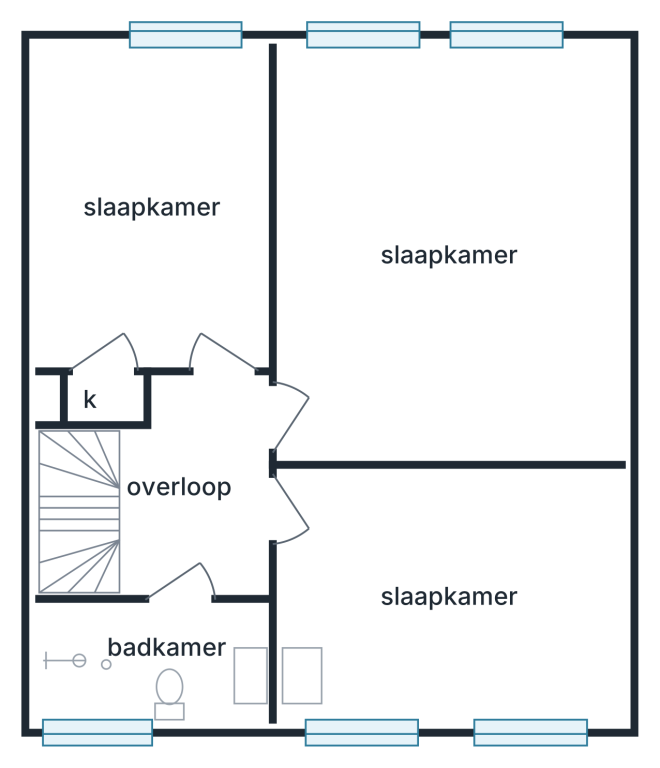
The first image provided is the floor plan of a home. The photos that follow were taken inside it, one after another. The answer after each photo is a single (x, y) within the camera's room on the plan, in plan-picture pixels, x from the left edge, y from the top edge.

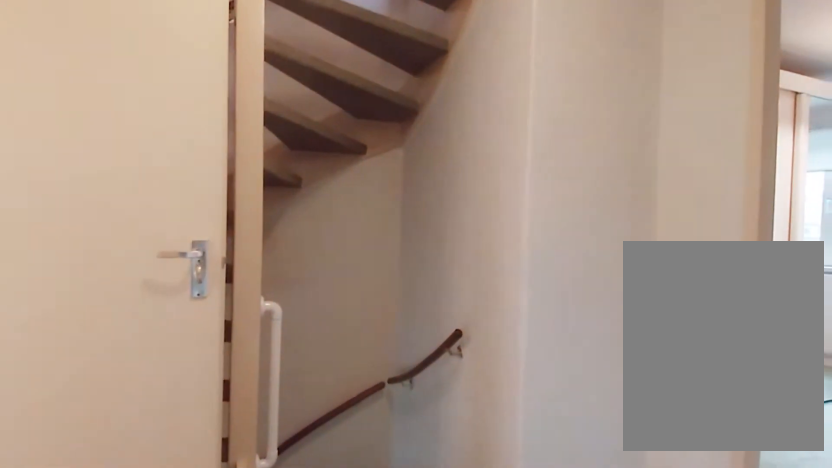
(197, 489)
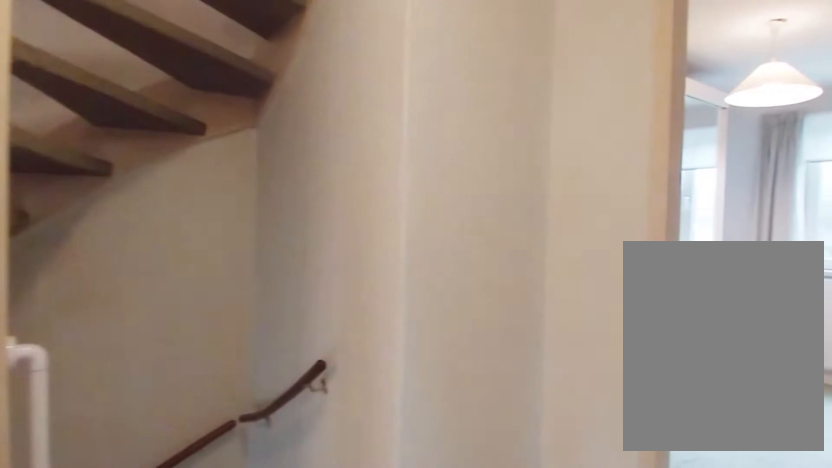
(197, 489)
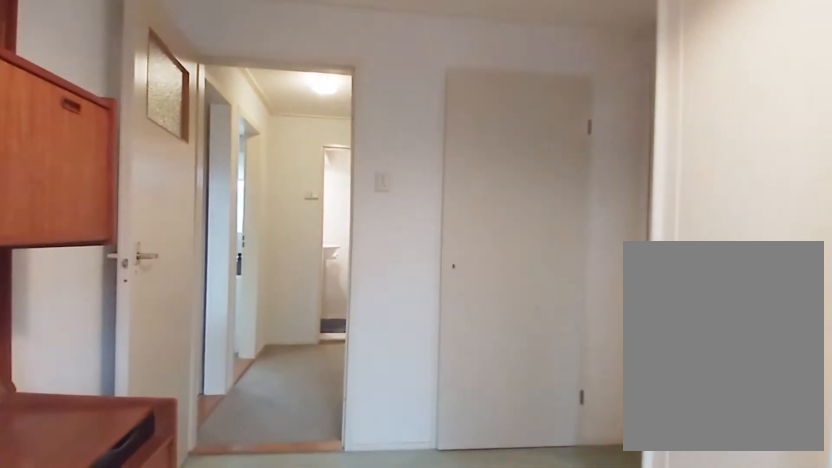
(155, 201)
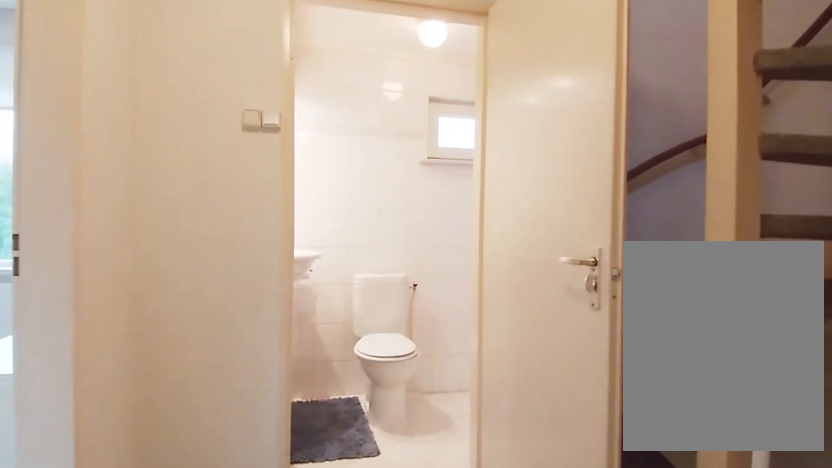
(197, 489)
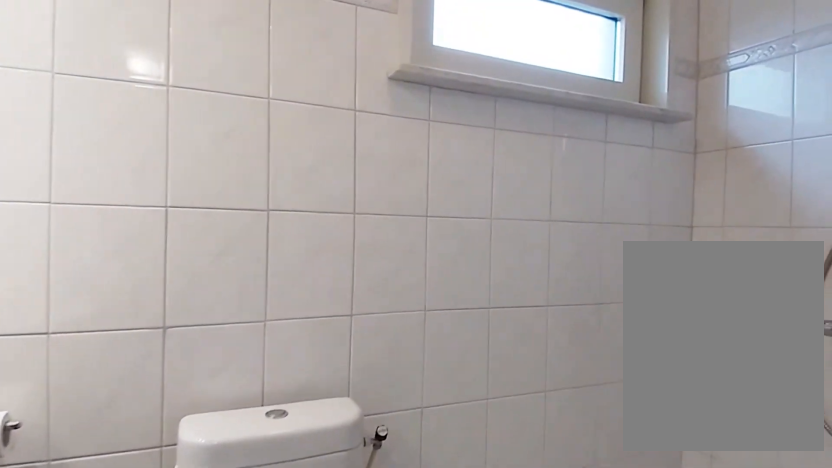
(152, 662)
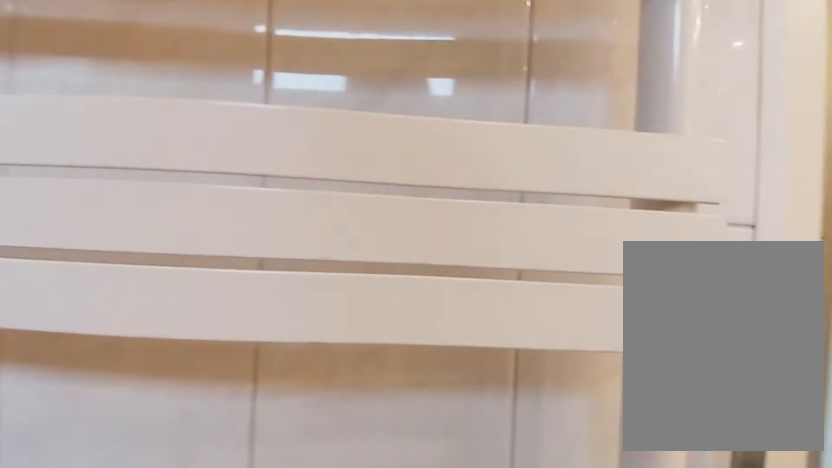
(152, 662)
